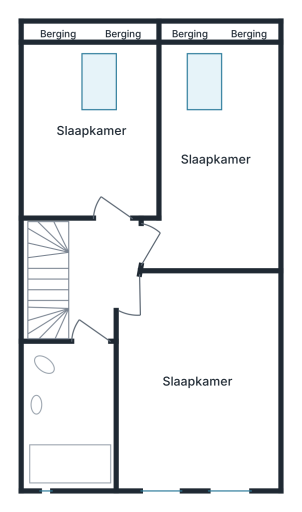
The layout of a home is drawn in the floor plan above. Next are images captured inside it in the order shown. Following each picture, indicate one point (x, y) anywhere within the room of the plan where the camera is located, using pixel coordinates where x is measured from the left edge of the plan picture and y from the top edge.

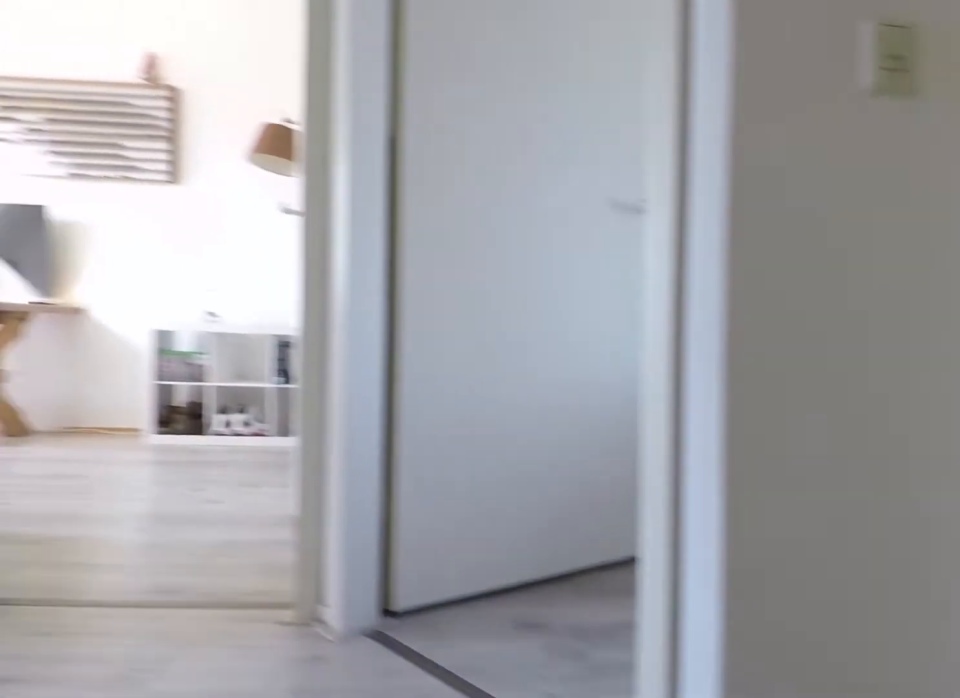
(88, 293)
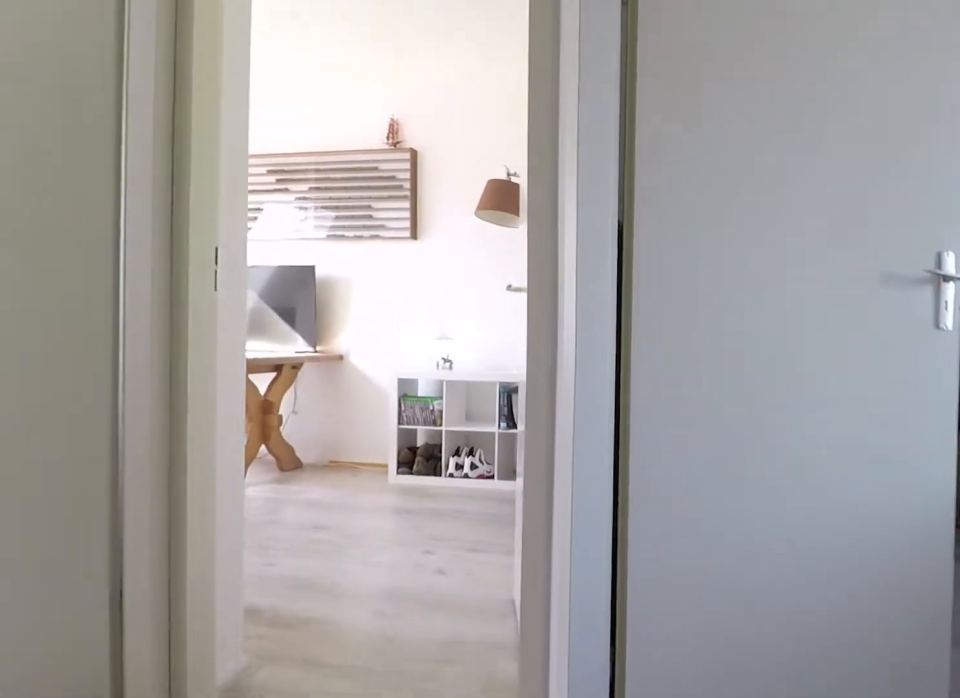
(88, 293)
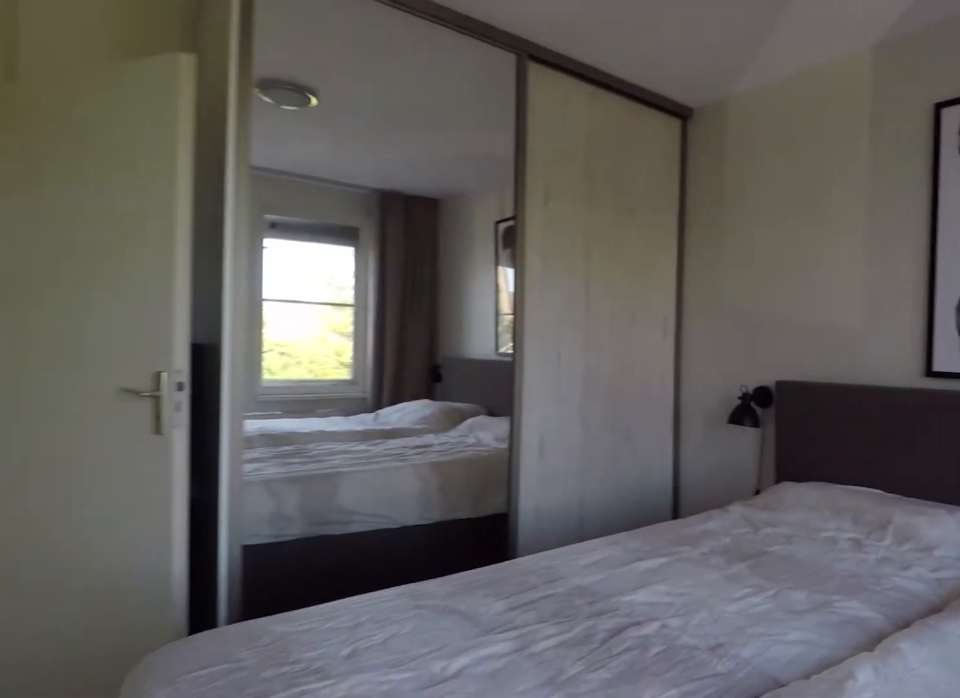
(199, 433)
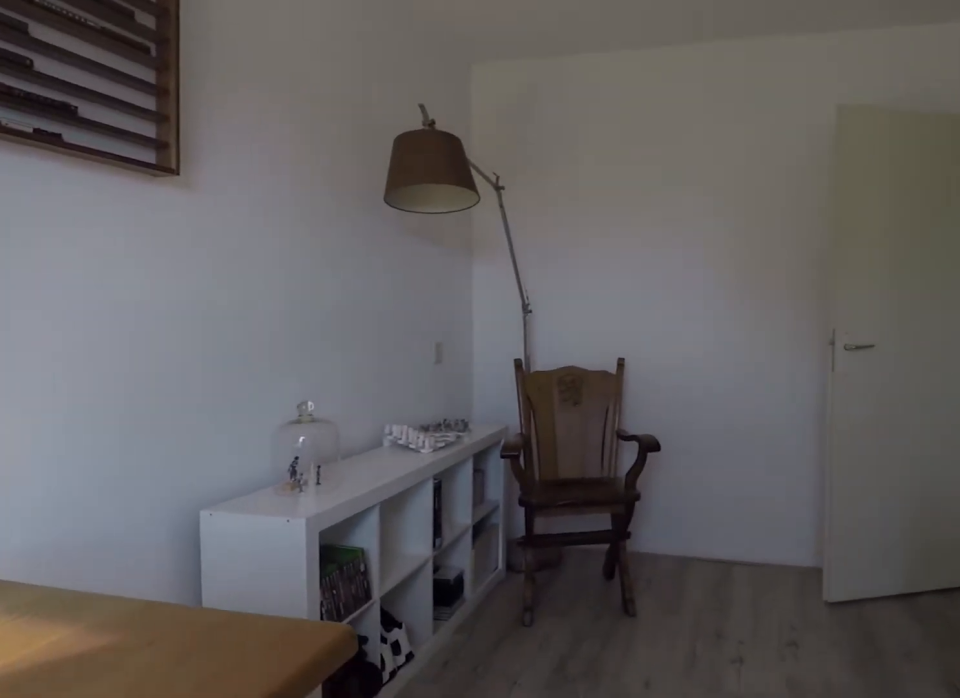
(272, 162)
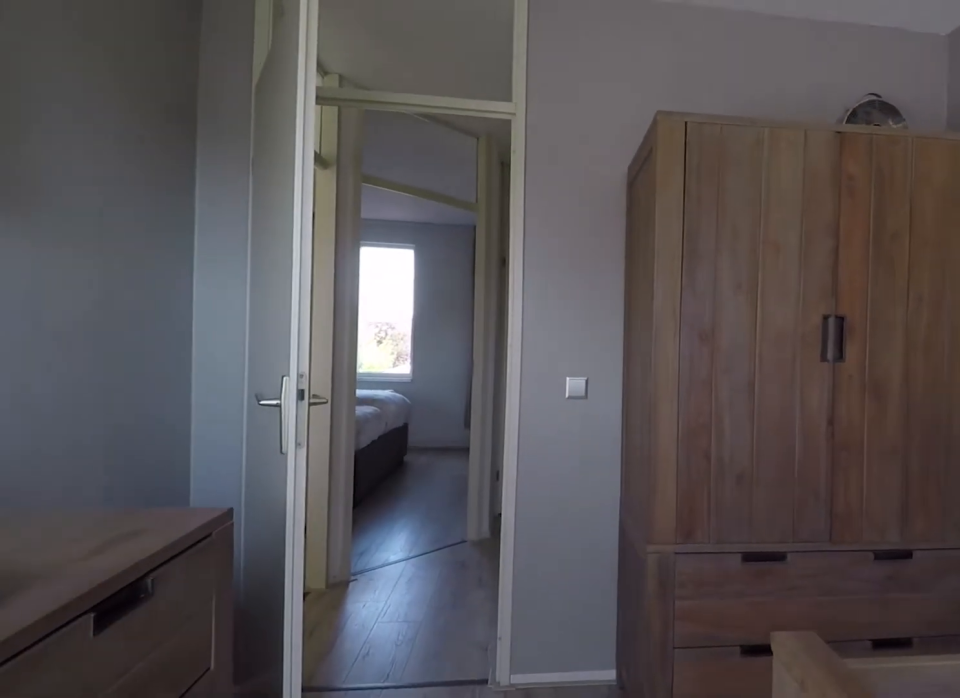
(92, 75)
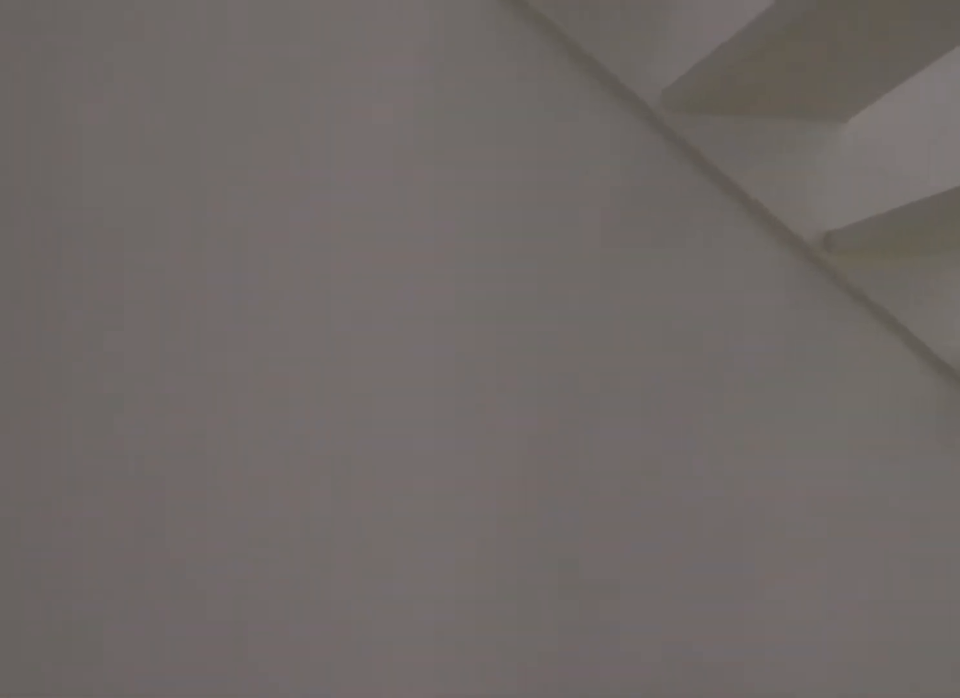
(88, 293)
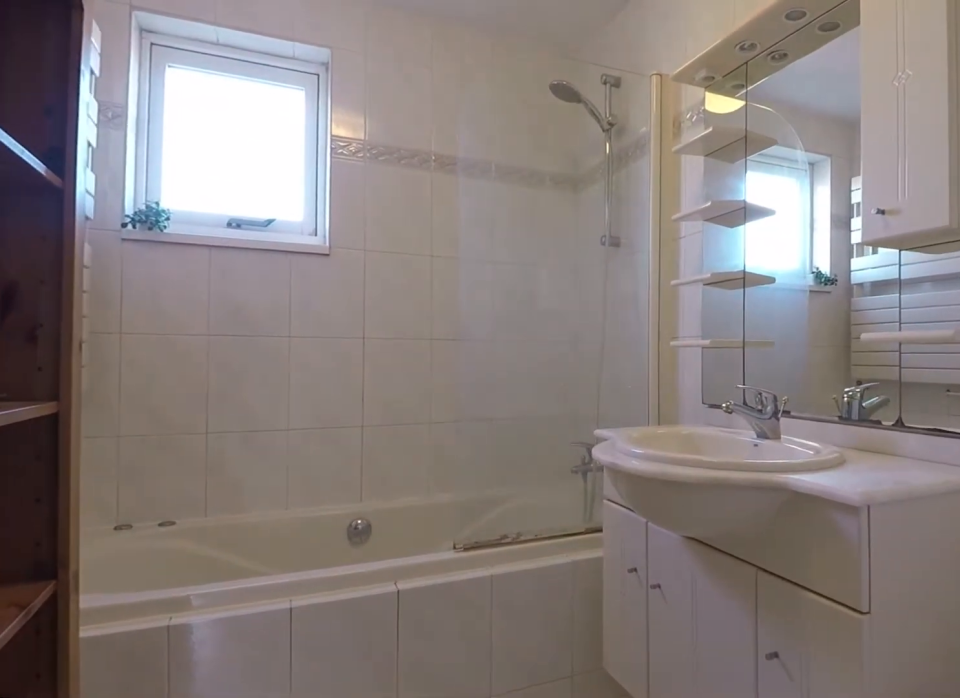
(70, 415)
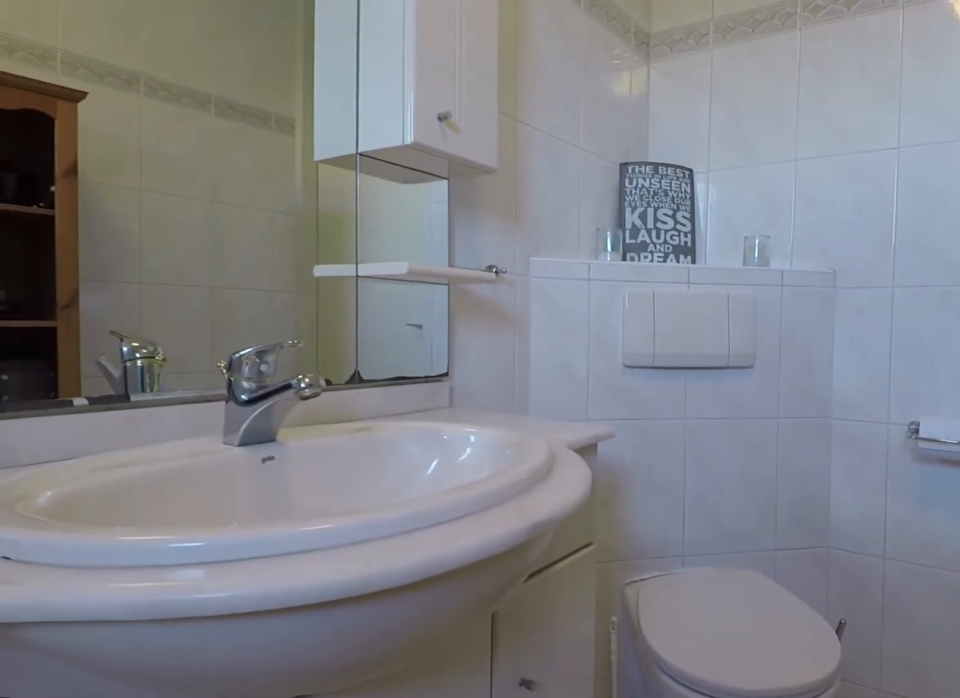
(70, 415)
